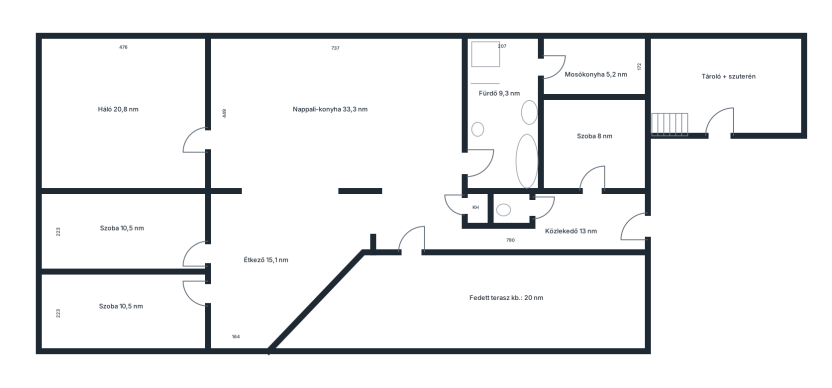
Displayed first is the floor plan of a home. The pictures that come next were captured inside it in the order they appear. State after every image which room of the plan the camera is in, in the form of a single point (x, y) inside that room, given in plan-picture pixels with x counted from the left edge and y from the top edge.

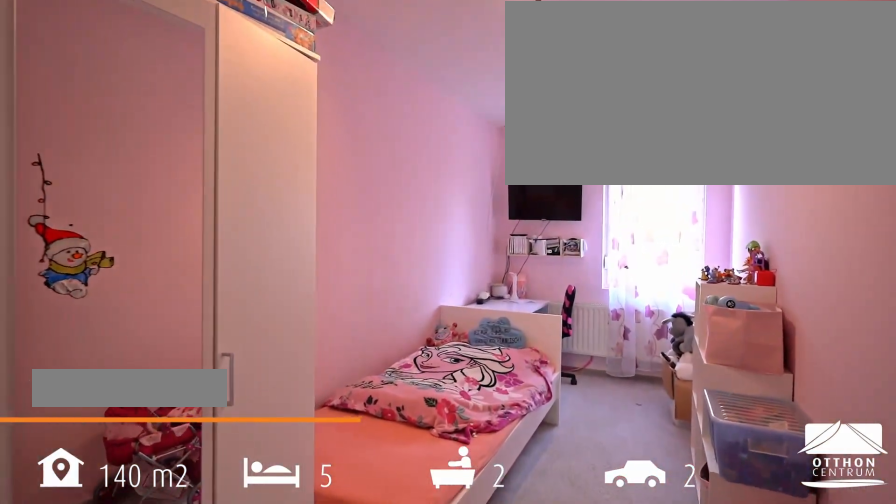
(126, 311)
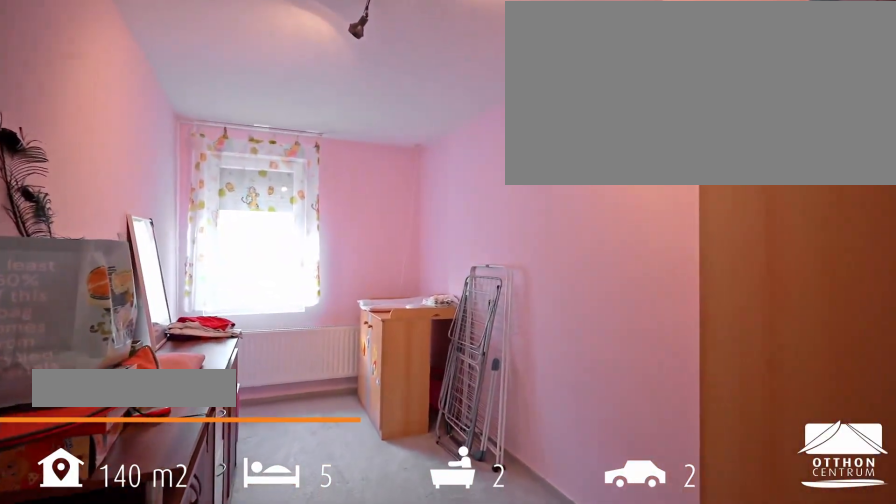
(125, 231)
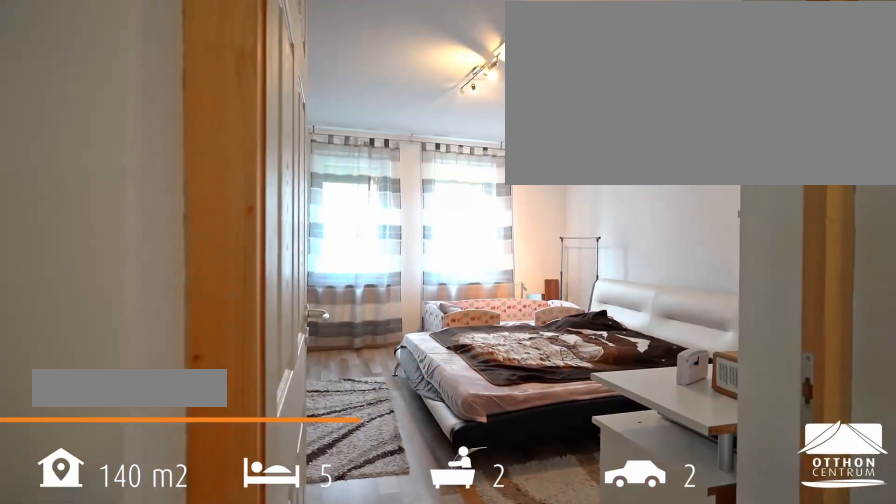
(122, 112)
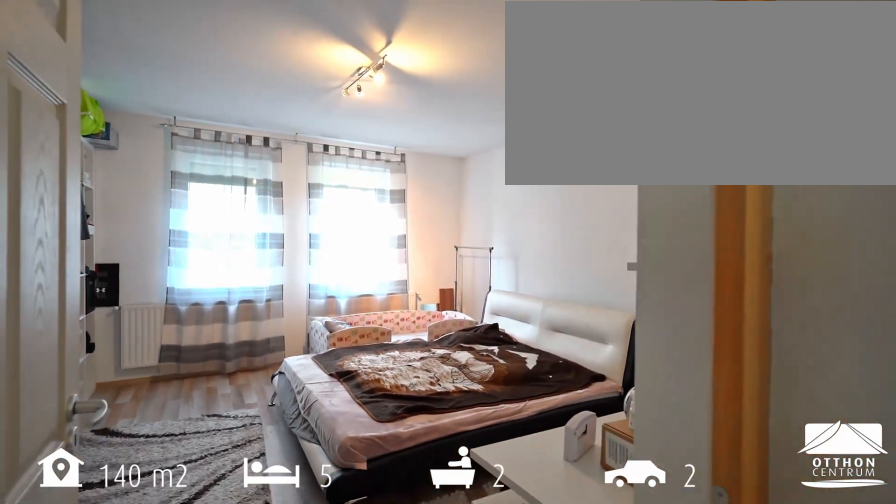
(122, 112)
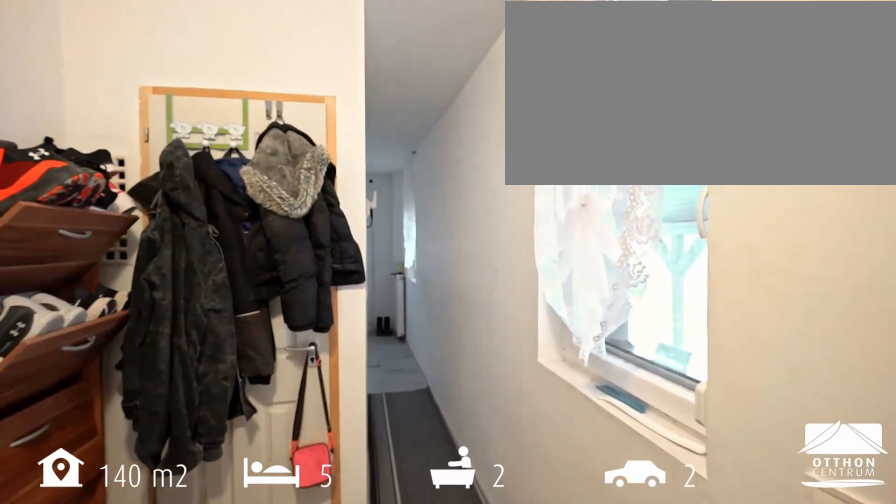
(505, 238)
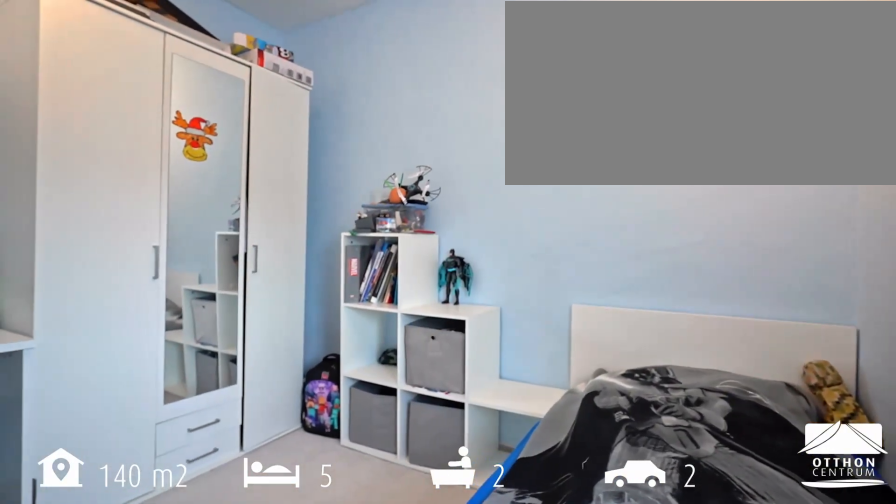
(593, 147)
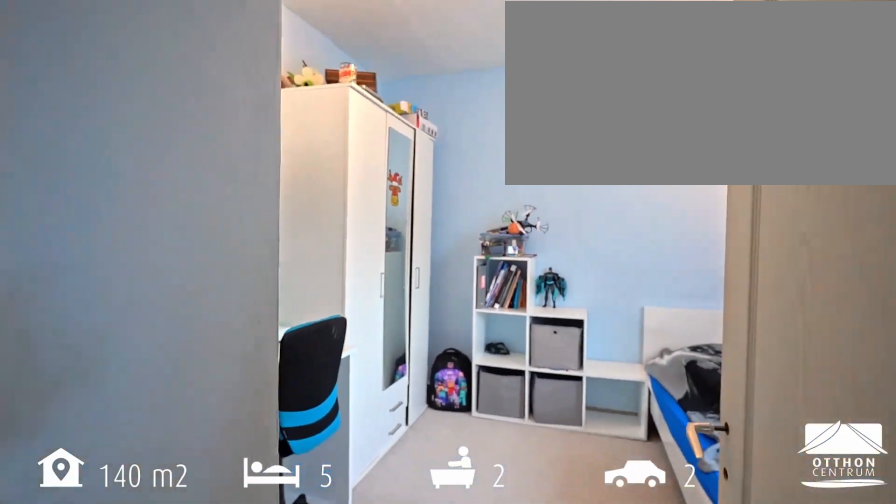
(593, 147)
